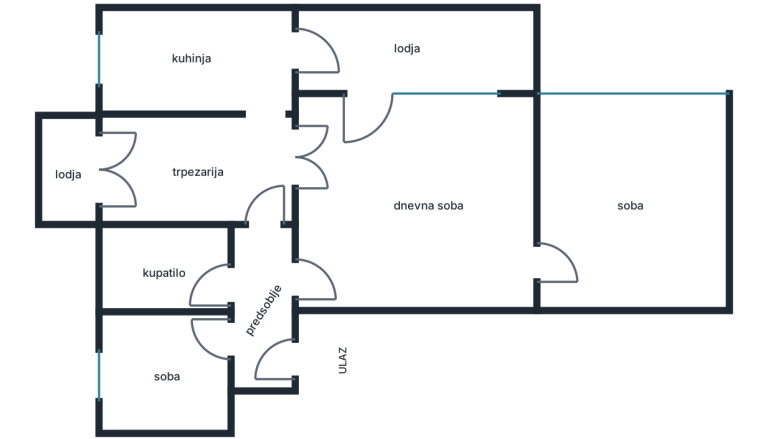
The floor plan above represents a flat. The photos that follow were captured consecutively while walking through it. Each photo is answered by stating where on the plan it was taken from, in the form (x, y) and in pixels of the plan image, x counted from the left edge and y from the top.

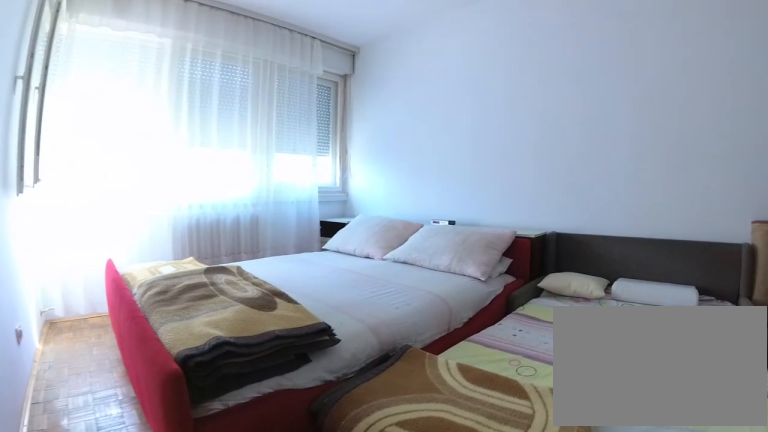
(554, 277)
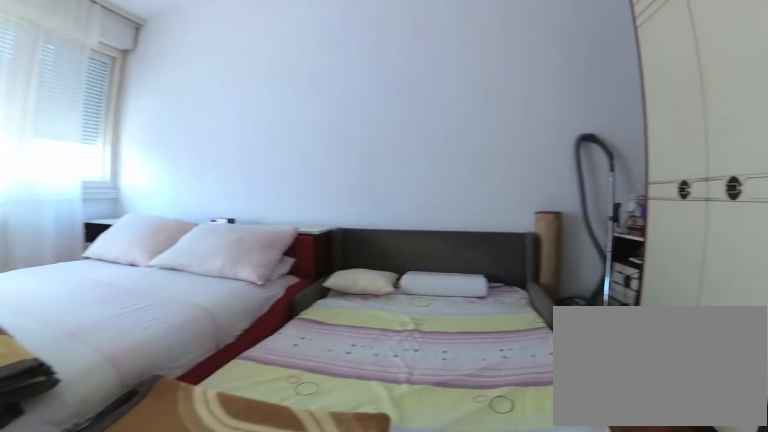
(568, 273)
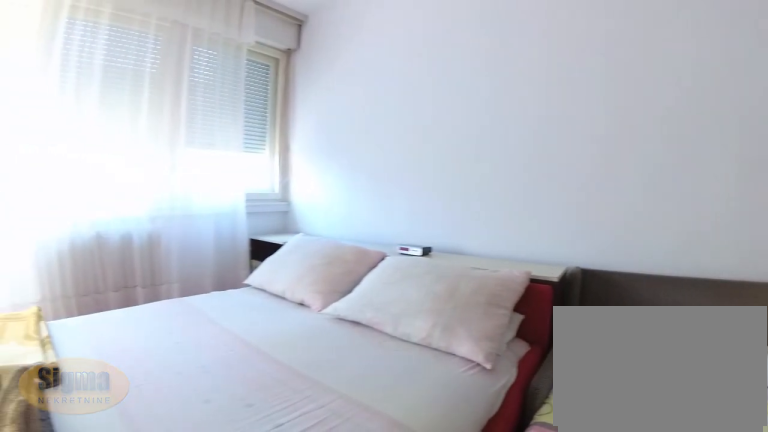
(631, 285)
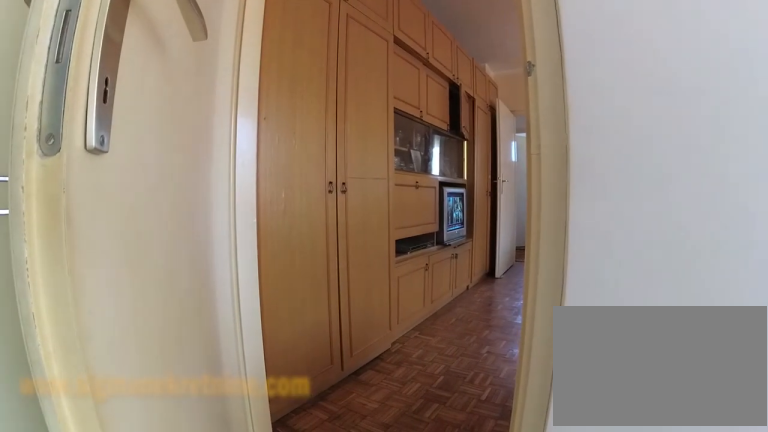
(610, 269)
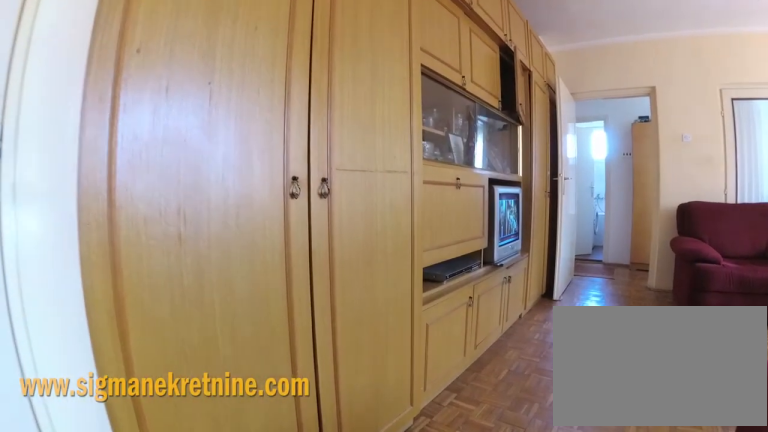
(571, 269)
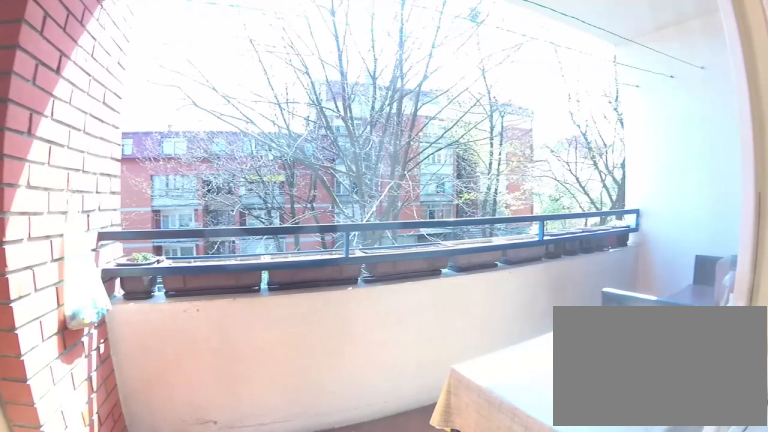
(329, 125)
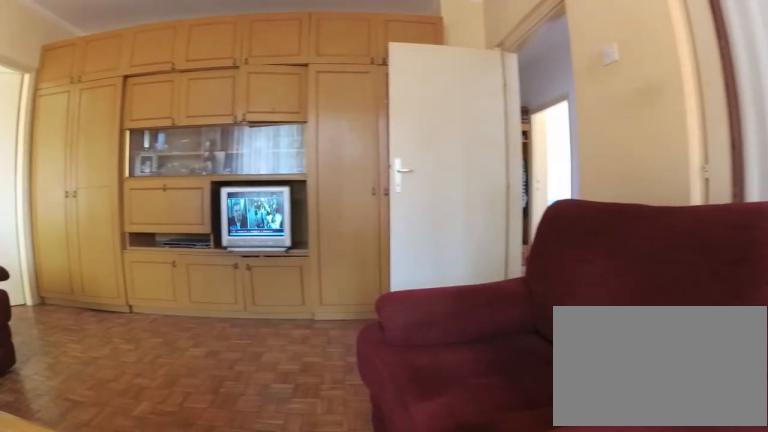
(341, 166)
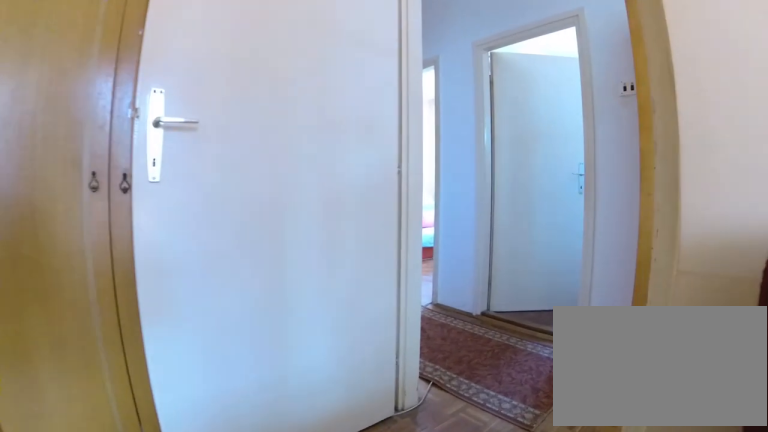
(349, 228)
